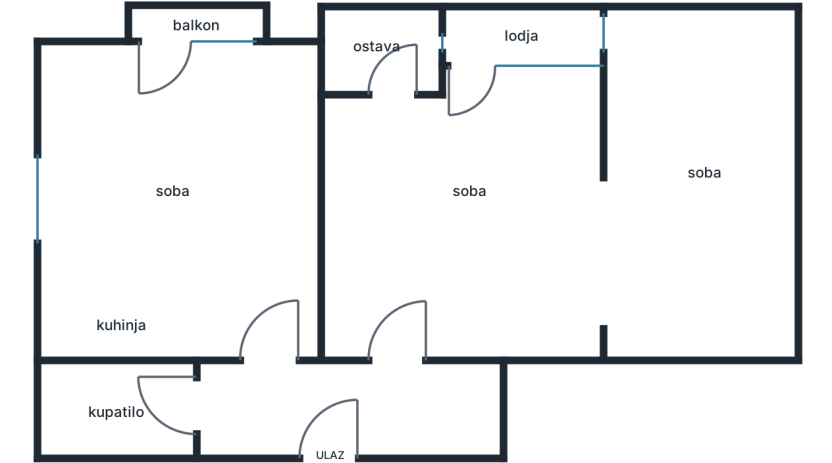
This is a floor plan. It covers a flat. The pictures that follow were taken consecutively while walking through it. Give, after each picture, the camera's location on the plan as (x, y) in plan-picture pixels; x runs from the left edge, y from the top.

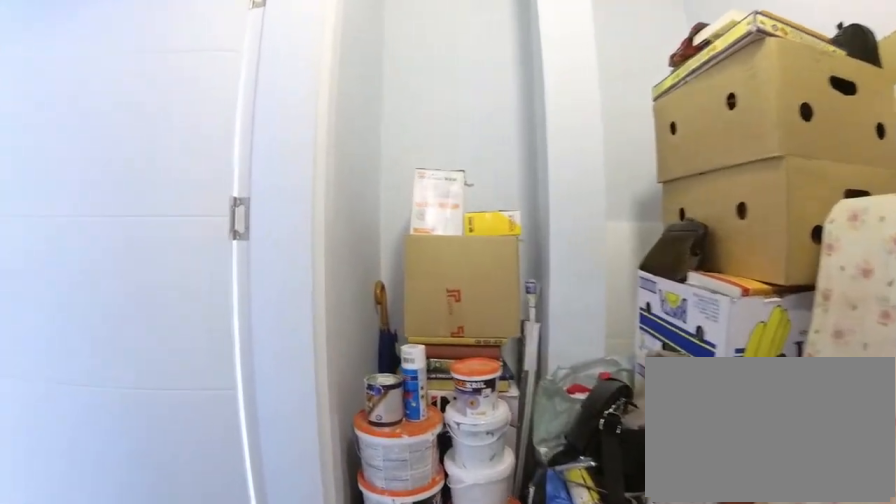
(365, 410)
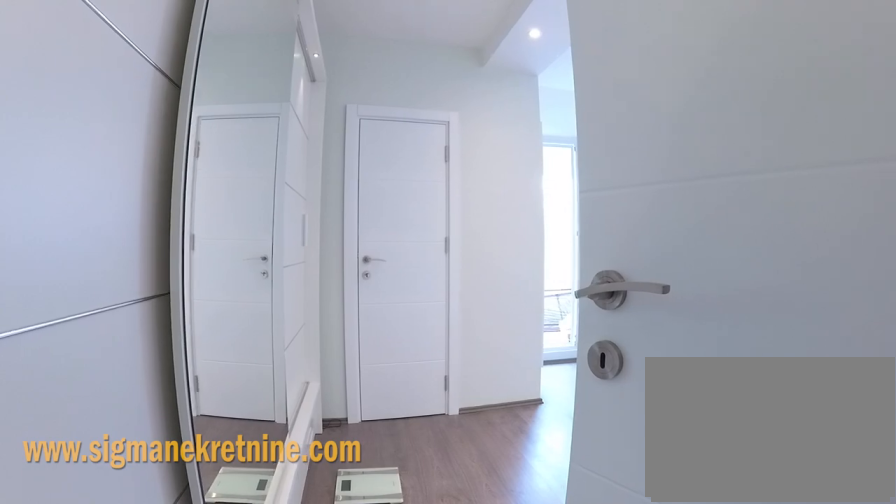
(403, 367)
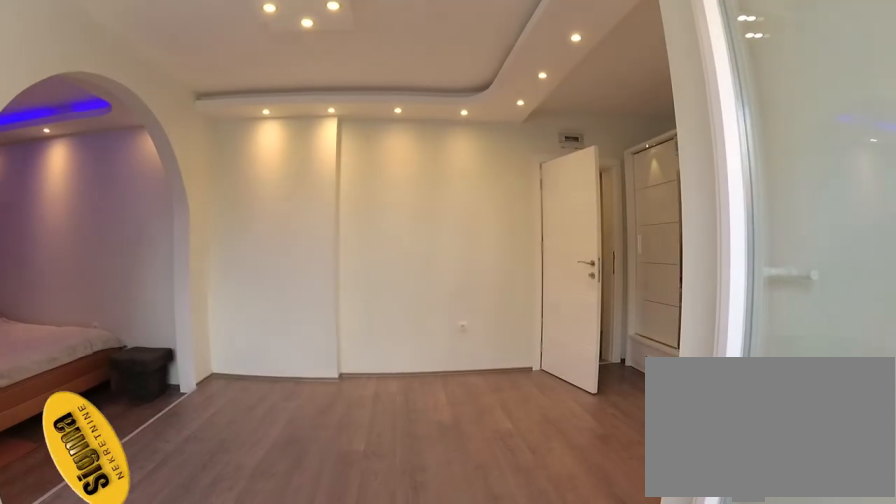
(473, 55)
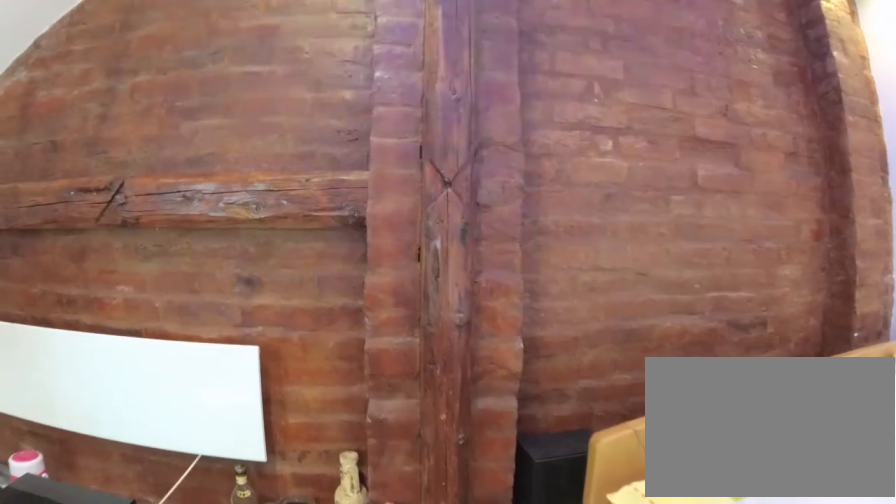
(705, 213)
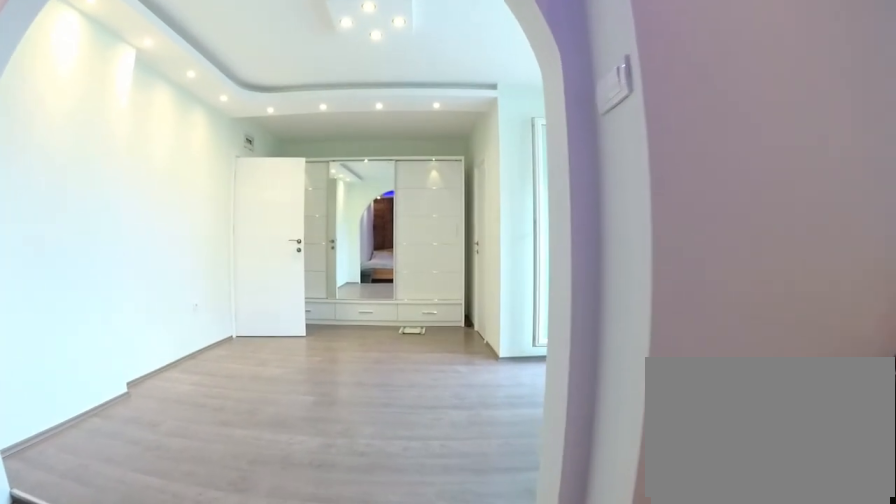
(684, 195)
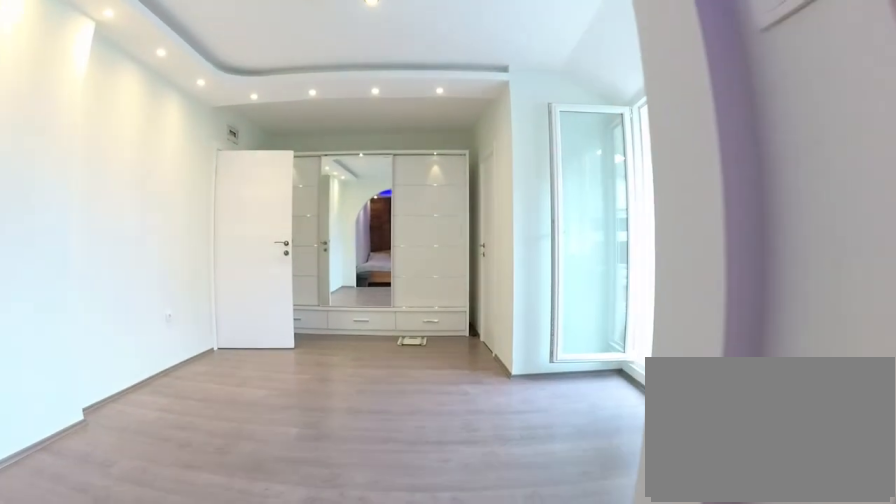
(661, 190)
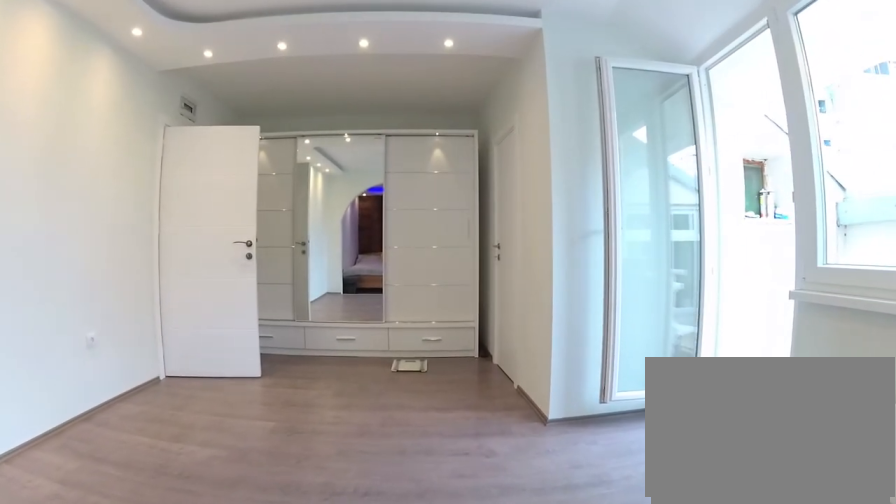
(601, 179)
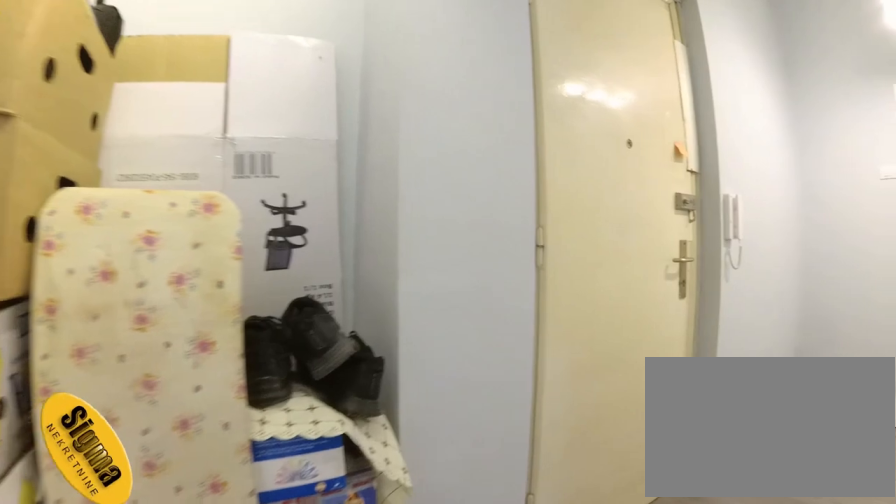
(406, 357)
